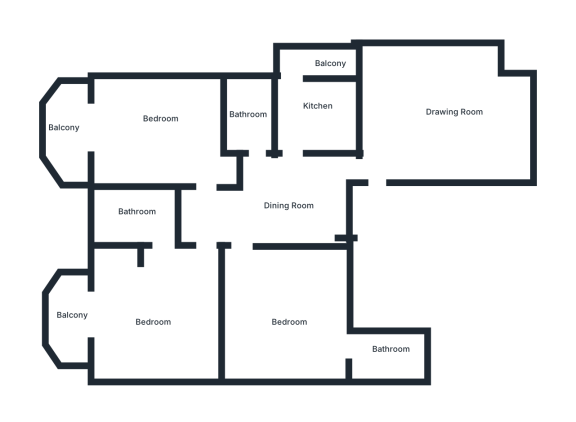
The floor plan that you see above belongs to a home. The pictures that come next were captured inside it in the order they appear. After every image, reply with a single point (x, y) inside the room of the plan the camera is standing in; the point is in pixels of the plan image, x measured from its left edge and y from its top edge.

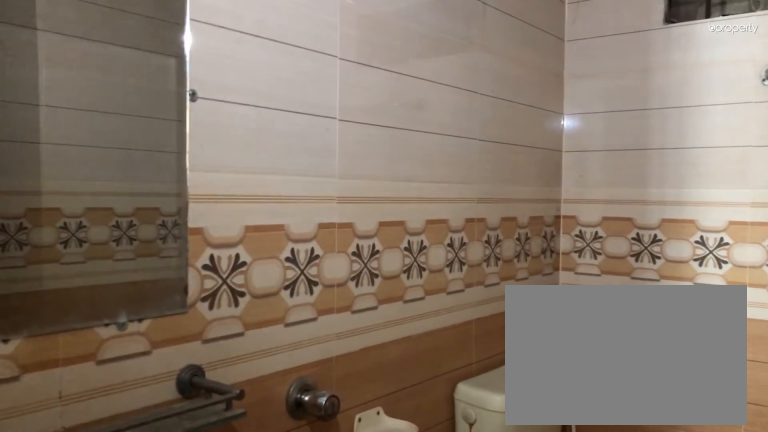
(246, 114)
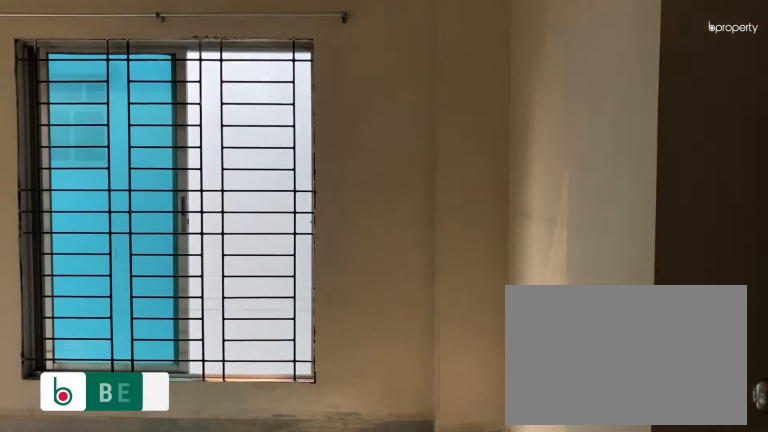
(156, 124)
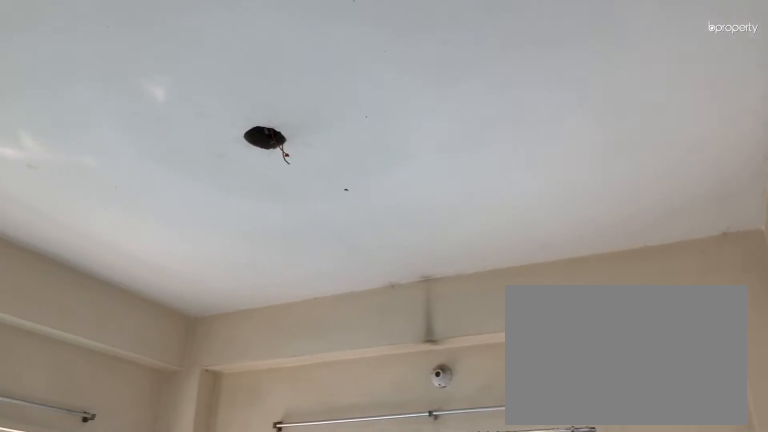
(156, 124)
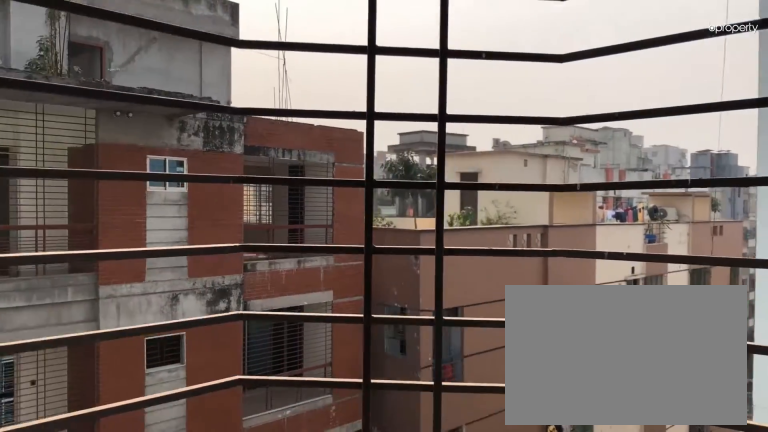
(61, 134)
